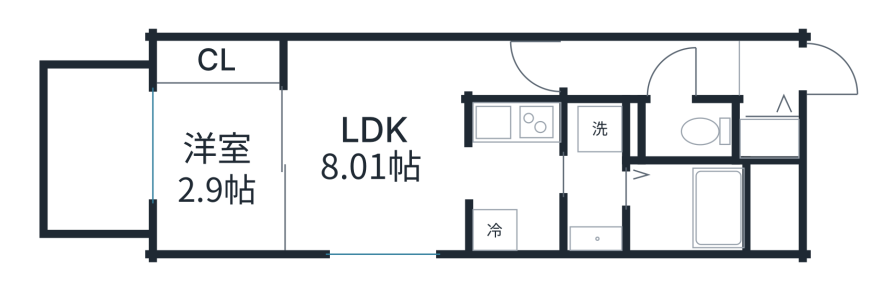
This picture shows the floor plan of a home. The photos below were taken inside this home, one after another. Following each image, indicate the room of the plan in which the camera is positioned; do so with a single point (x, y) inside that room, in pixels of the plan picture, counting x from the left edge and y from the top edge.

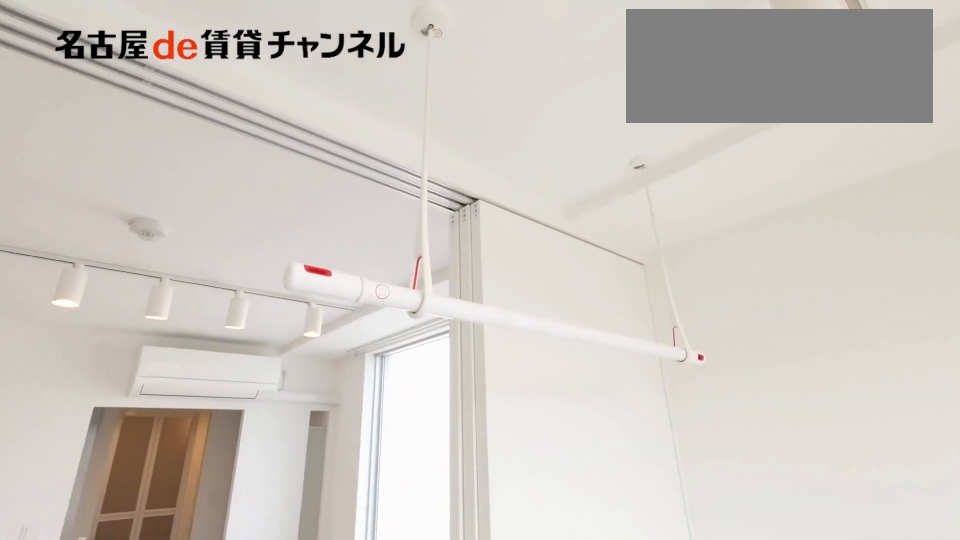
(216, 169)
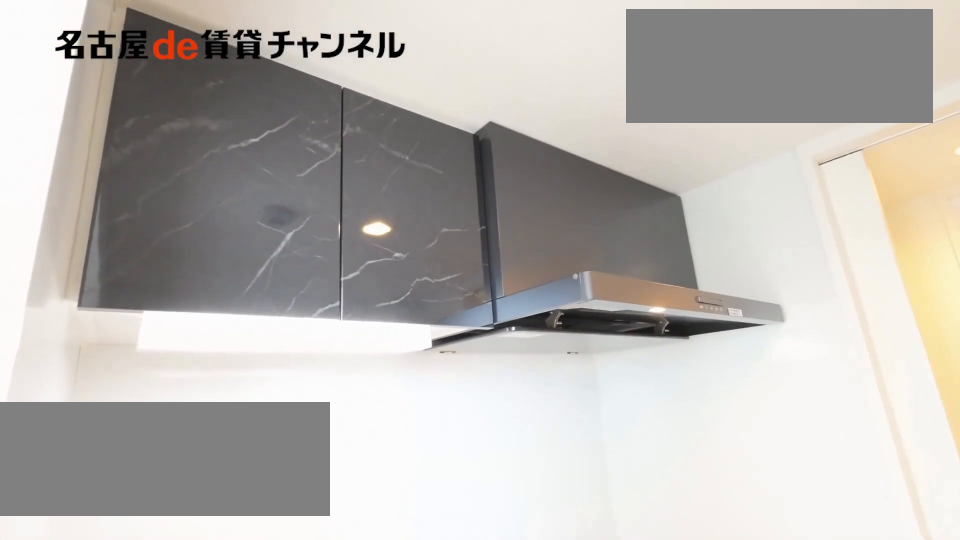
(516, 178)
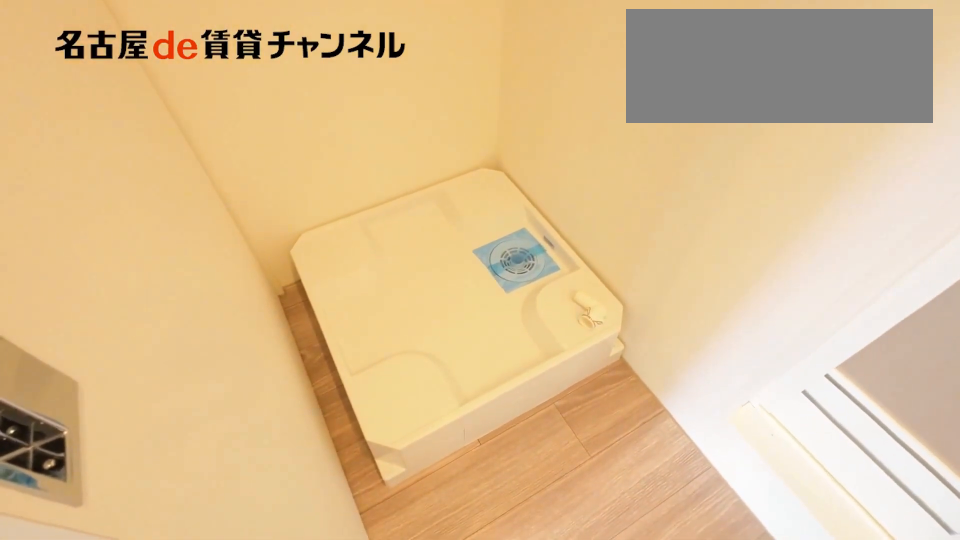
(593, 131)
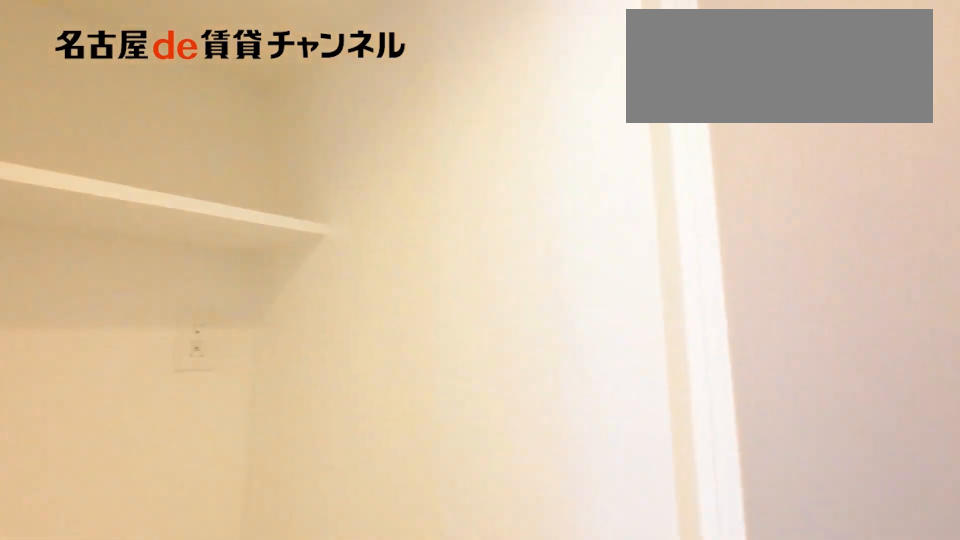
(593, 131)
